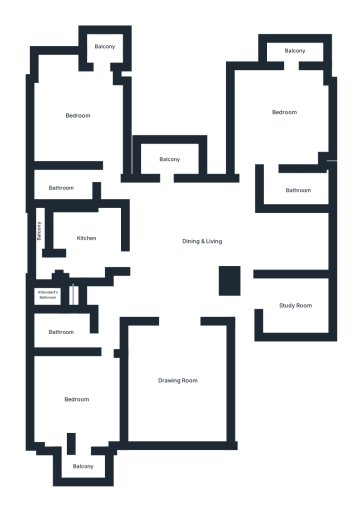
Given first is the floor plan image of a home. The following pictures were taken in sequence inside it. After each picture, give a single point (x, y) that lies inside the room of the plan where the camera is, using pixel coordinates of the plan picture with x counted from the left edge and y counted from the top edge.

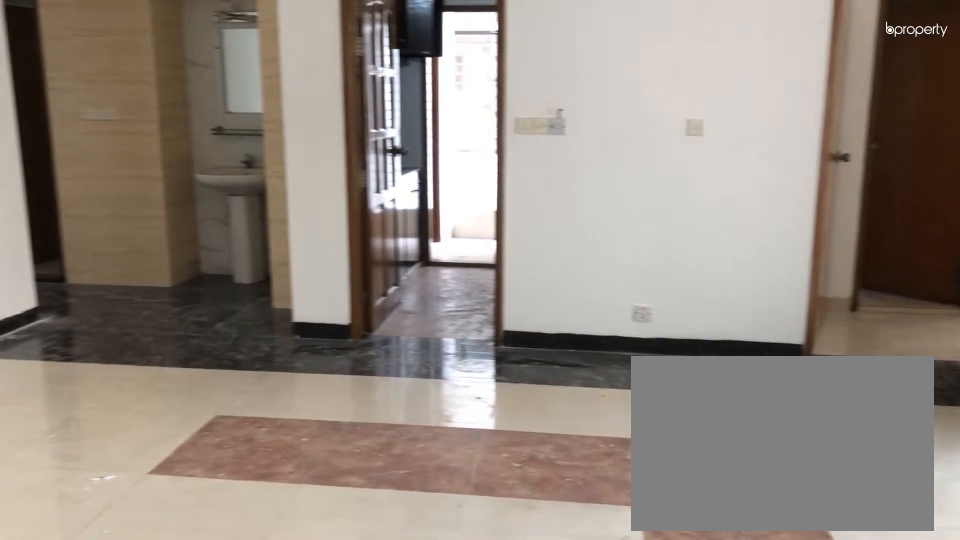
(224, 245)
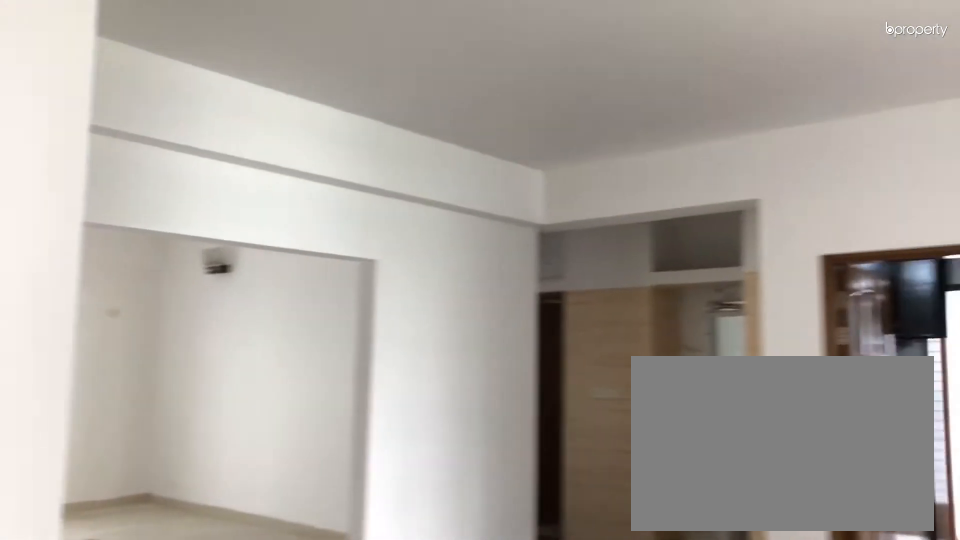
(224, 245)
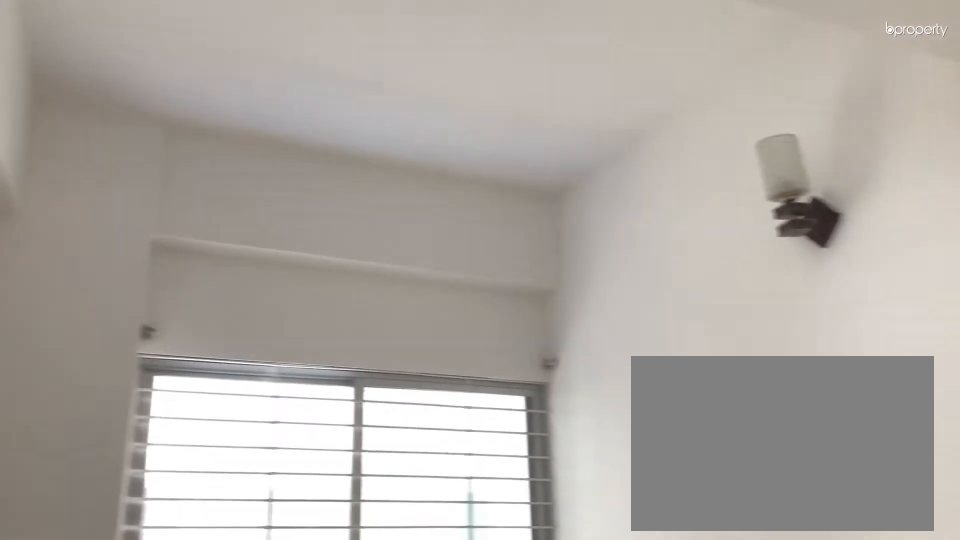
(291, 302)
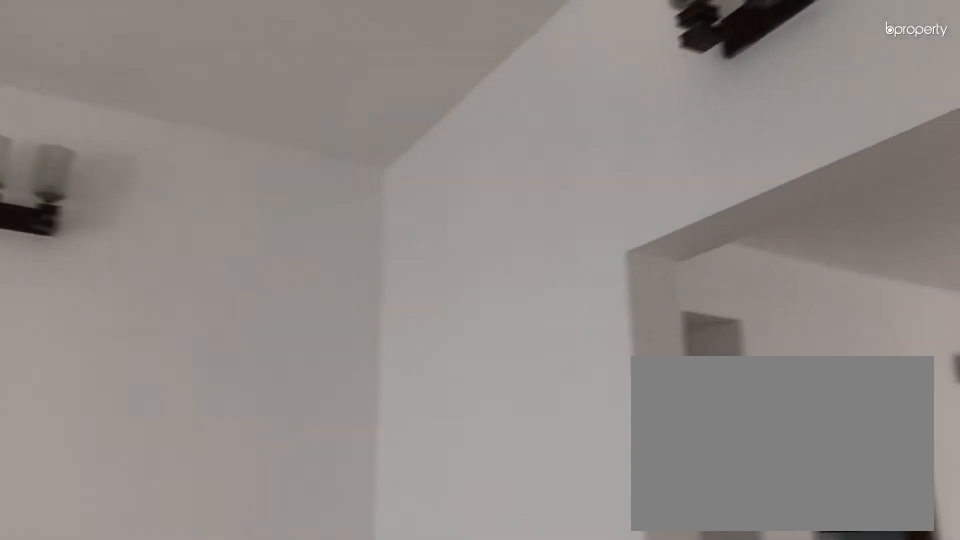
(175, 377)
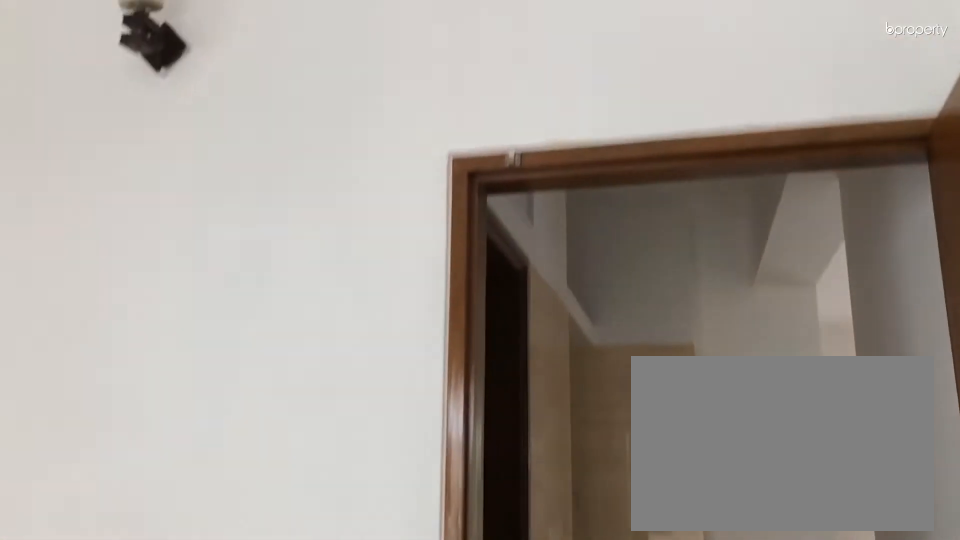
(77, 398)
